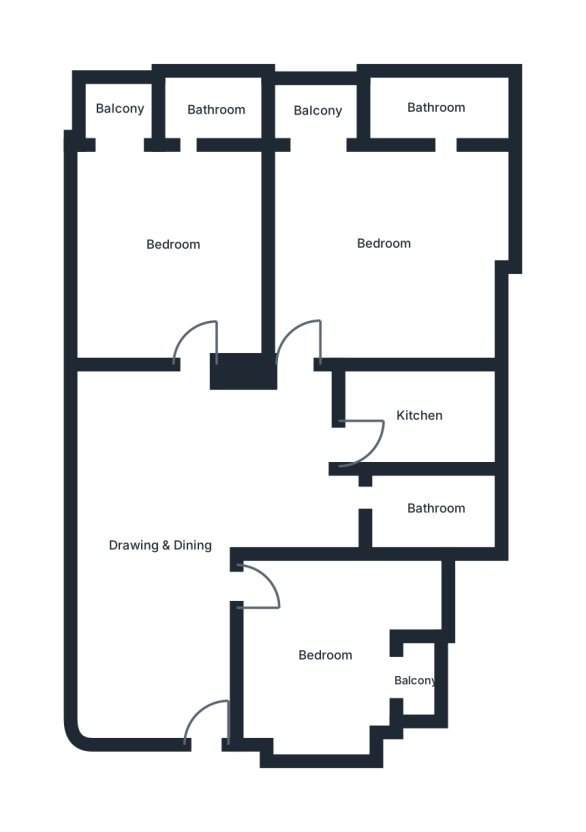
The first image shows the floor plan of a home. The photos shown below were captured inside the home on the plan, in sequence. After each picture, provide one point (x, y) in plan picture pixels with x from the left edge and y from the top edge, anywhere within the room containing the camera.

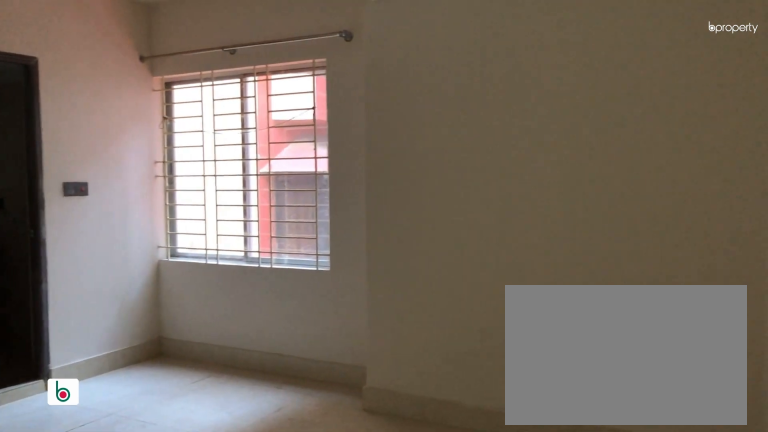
(387, 244)
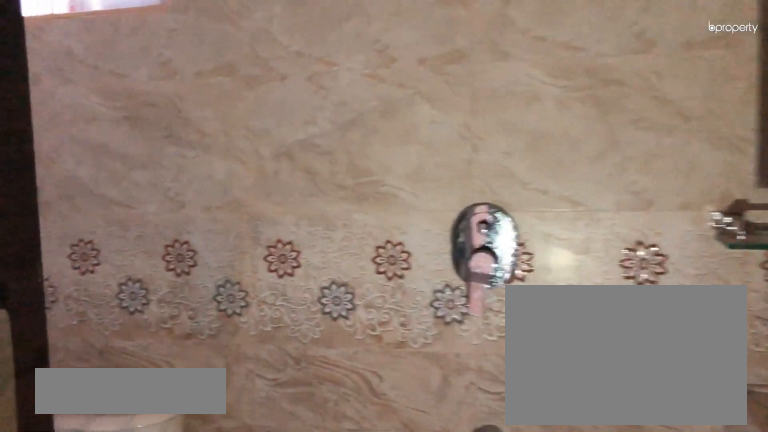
(440, 113)
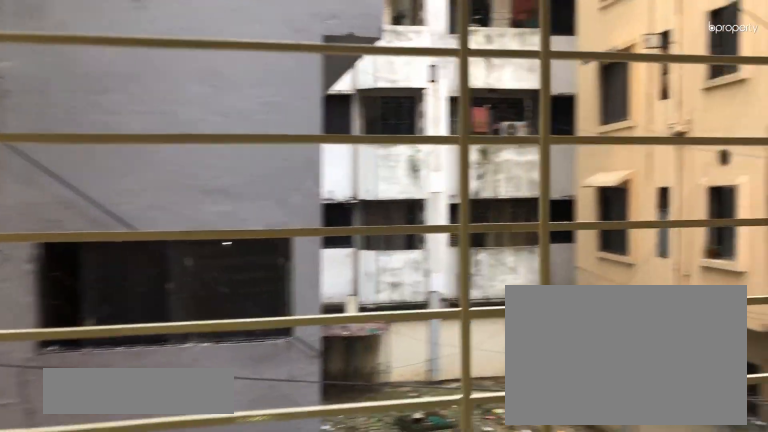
(320, 109)
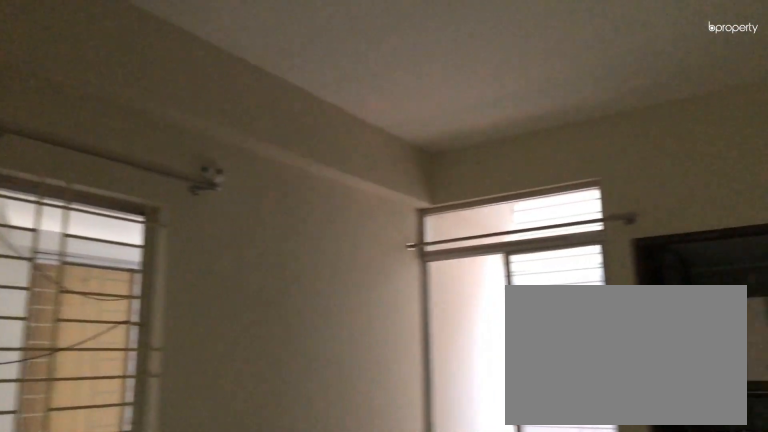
(178, 244)
